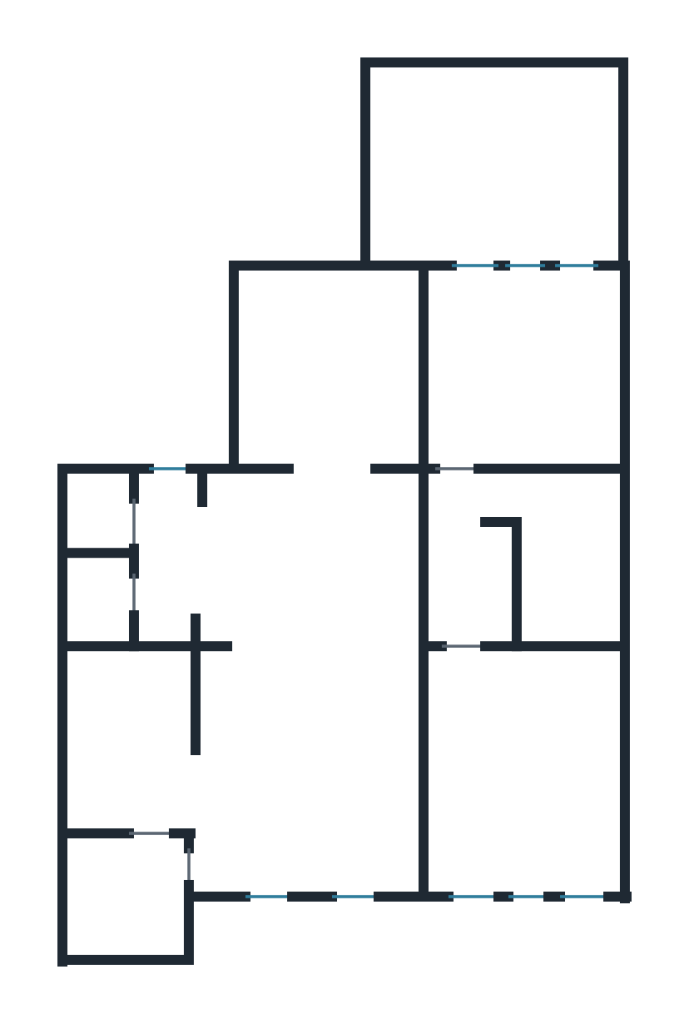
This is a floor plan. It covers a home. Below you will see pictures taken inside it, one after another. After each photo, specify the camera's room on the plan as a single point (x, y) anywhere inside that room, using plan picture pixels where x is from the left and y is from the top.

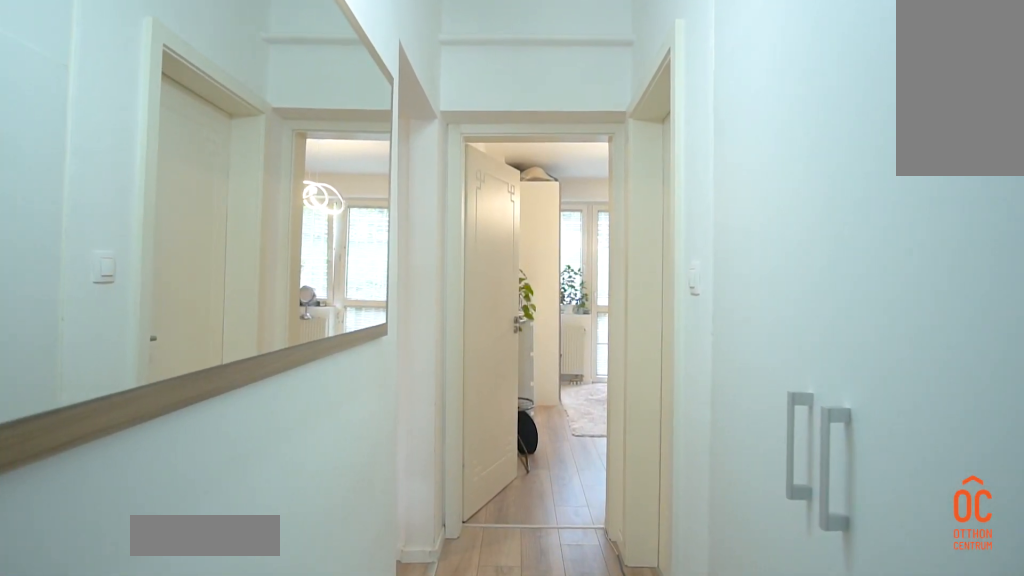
(454, 575)
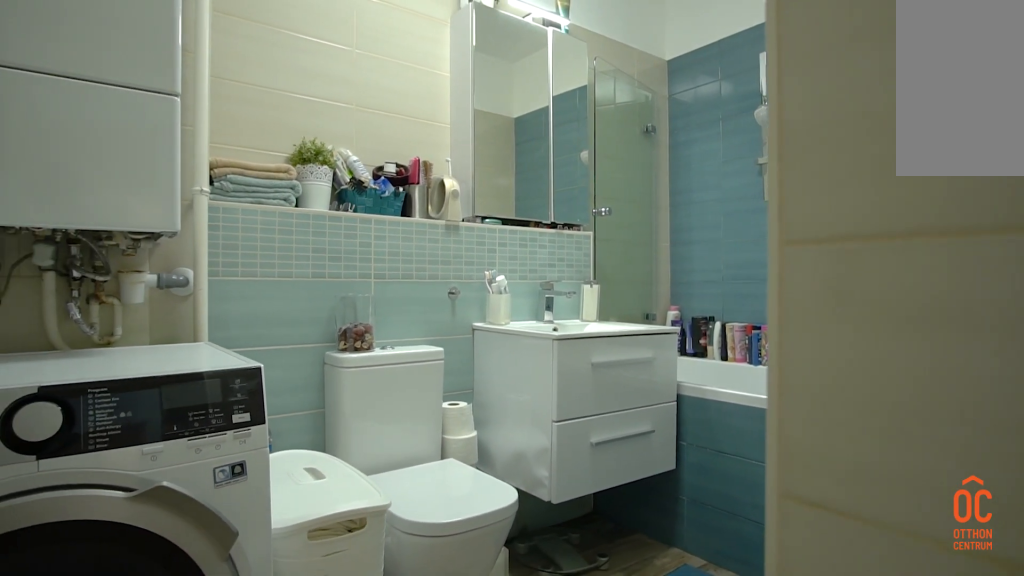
(579, 555)
